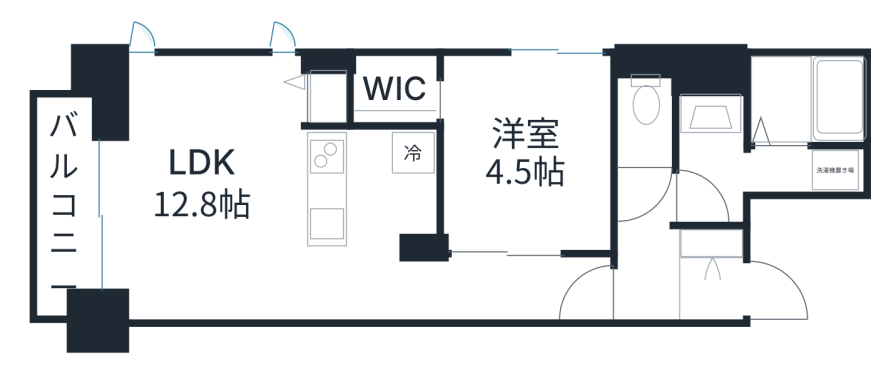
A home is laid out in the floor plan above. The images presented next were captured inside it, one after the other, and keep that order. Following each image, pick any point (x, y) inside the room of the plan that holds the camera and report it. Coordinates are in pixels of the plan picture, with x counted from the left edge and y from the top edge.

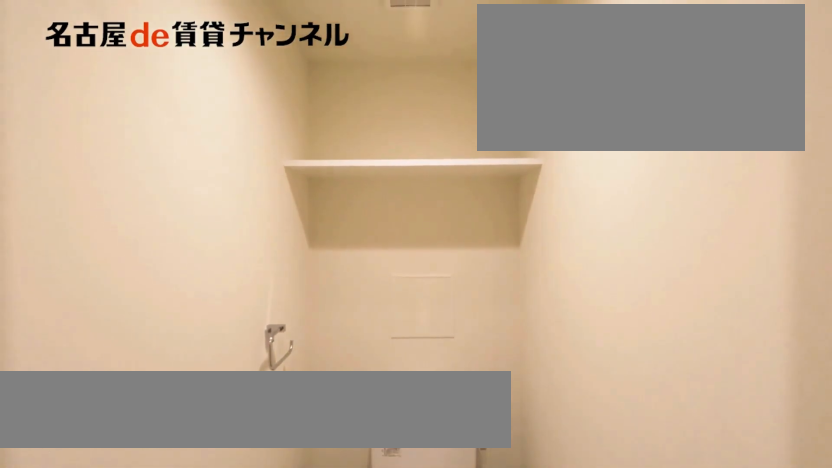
(646, 109)
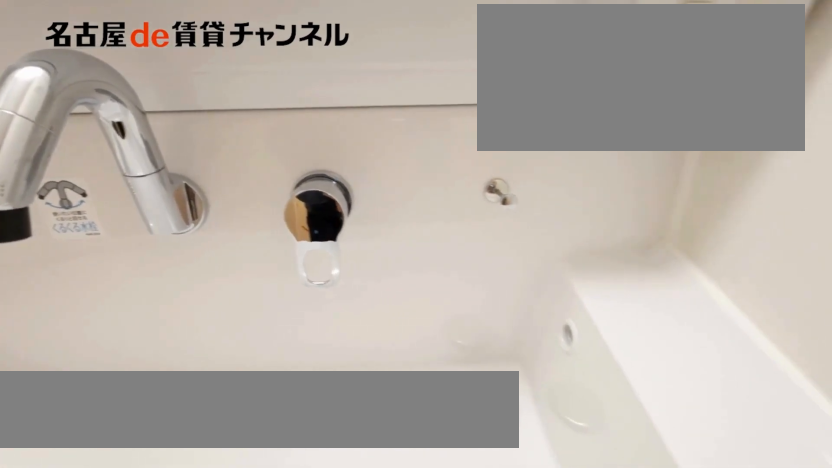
(764, 172)
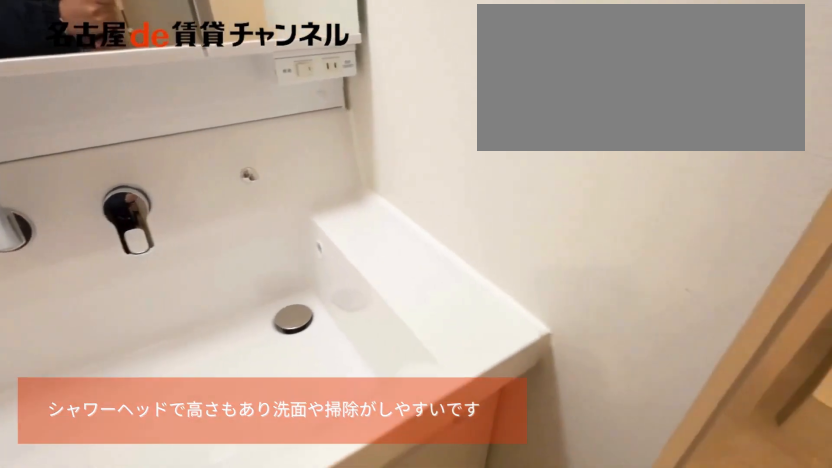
(764, 172)
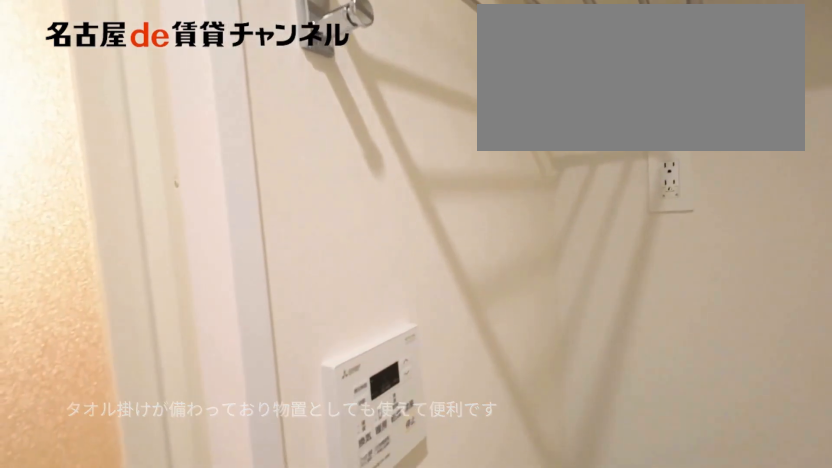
(764, 172)
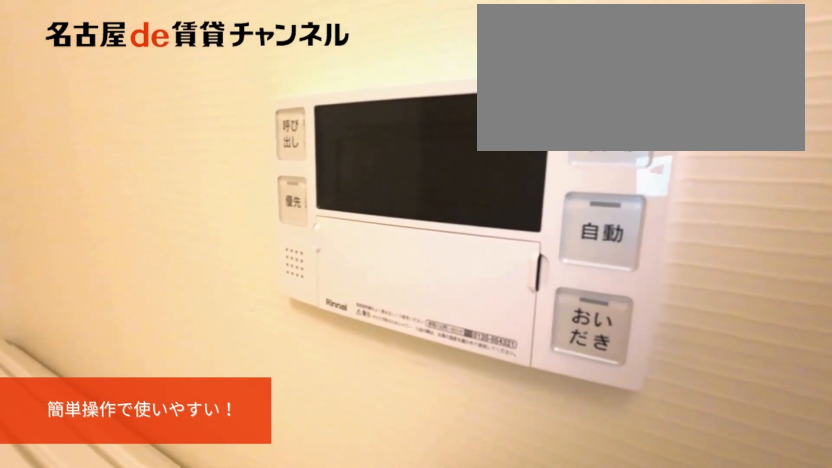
(762, 131)
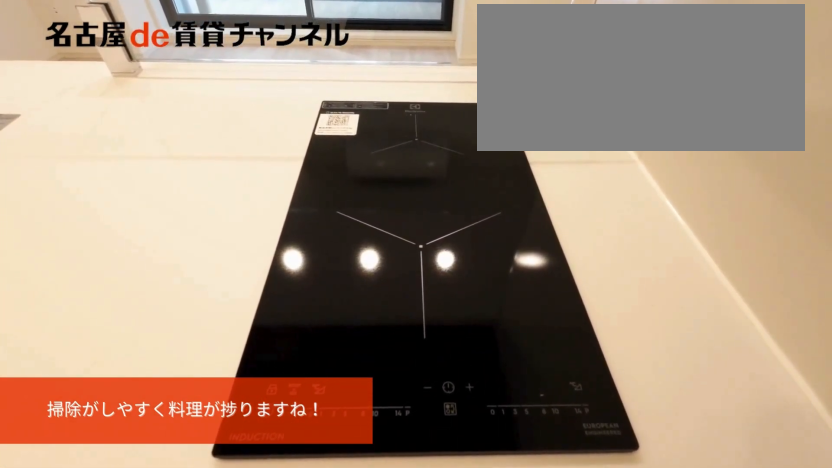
(374, 191)
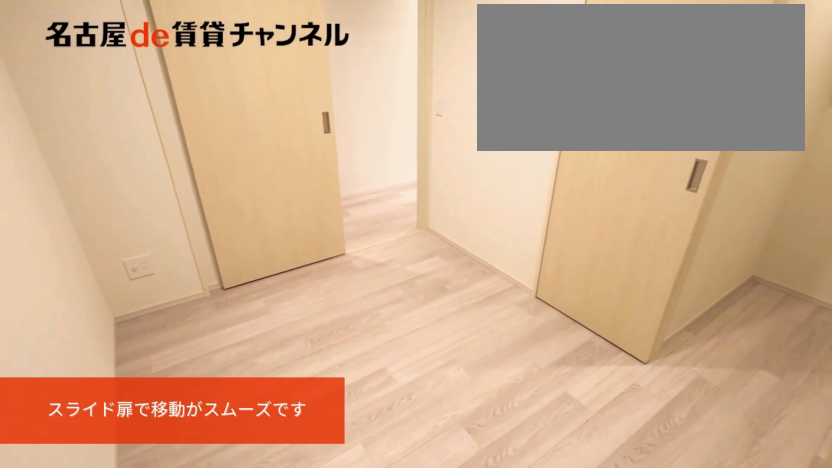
(526, 154)
